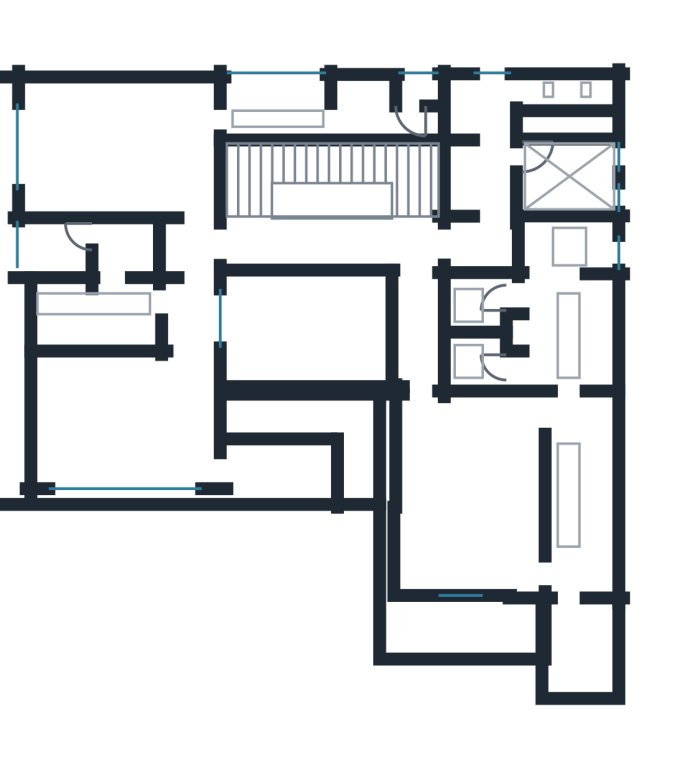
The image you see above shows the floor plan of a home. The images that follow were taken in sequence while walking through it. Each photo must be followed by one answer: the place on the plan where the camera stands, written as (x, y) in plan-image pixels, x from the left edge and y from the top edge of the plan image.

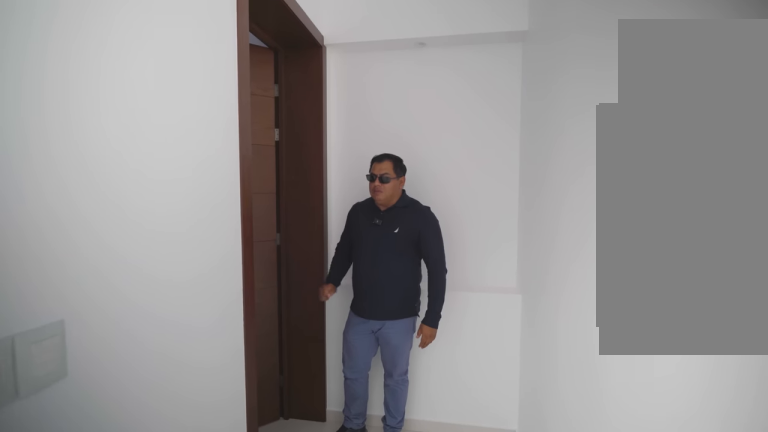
(473, 245)
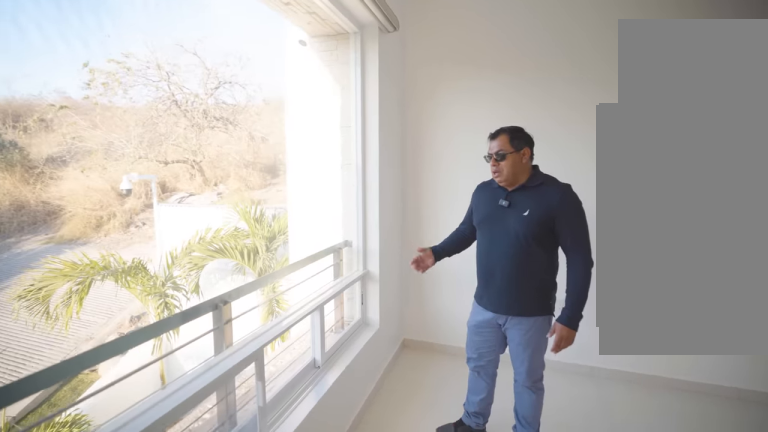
(63, 157)
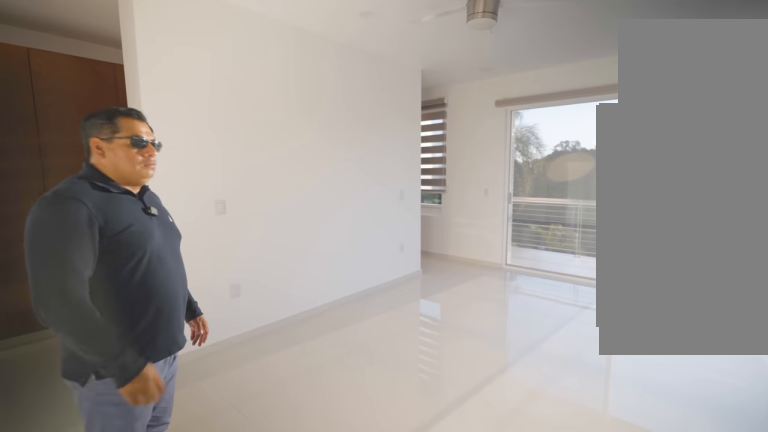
(428, 428)
